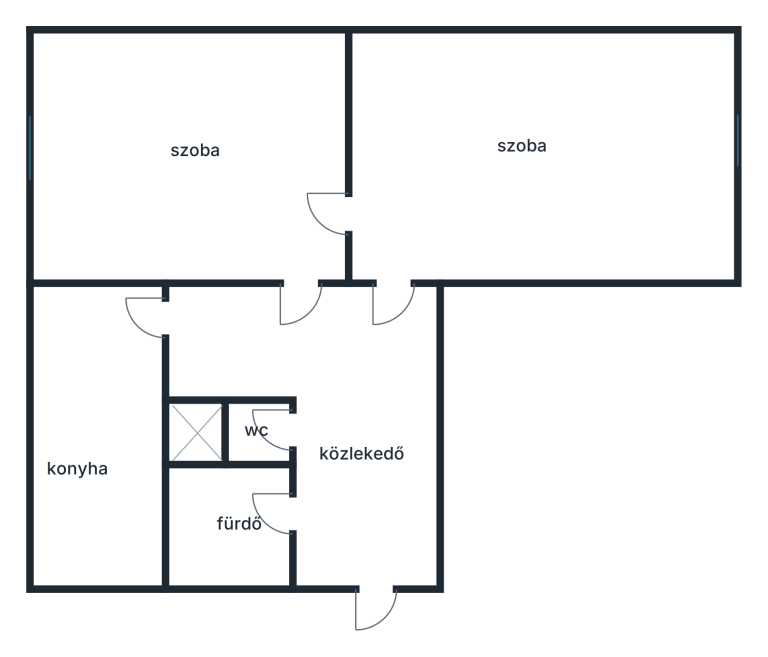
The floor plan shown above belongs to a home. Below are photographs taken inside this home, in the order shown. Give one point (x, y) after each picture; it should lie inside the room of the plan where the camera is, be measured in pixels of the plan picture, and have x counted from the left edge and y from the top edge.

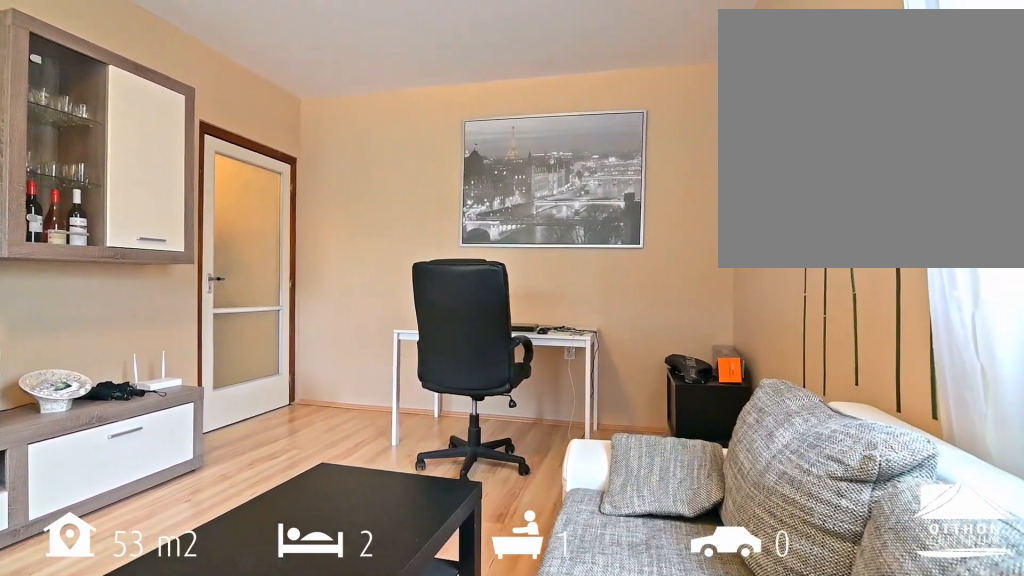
(539, 156)
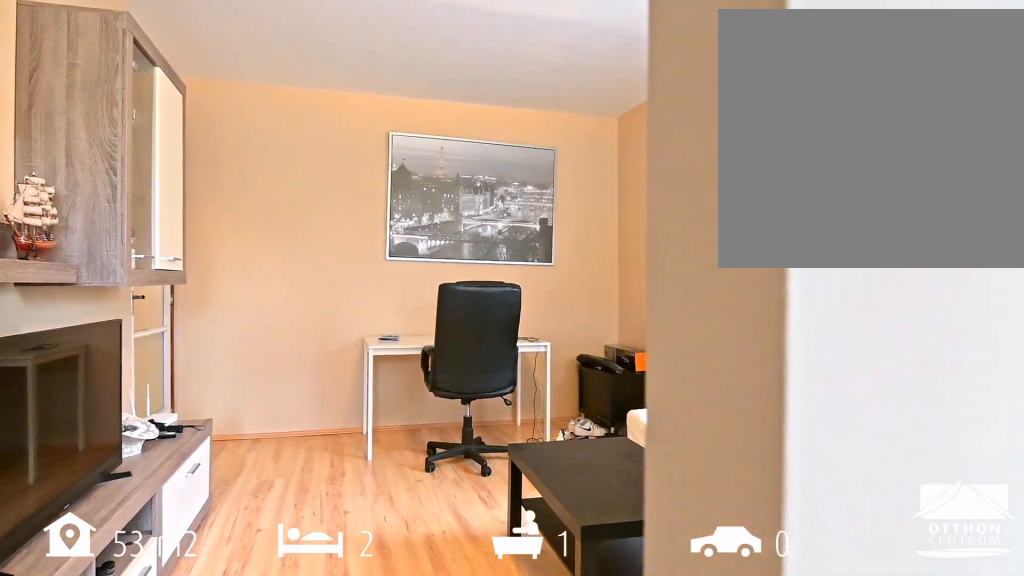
(539, 156)
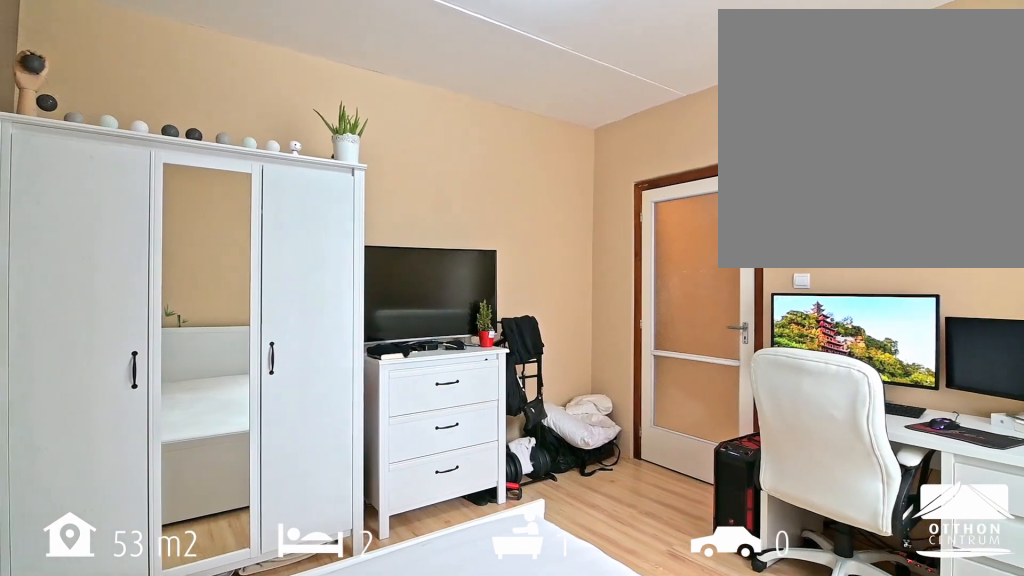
(186, 157)
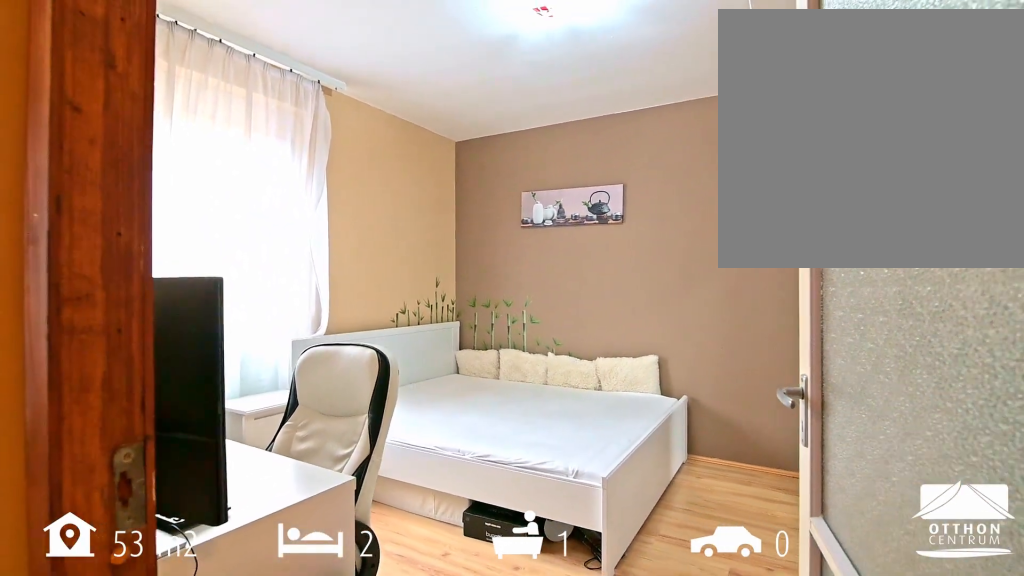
(186, 157)
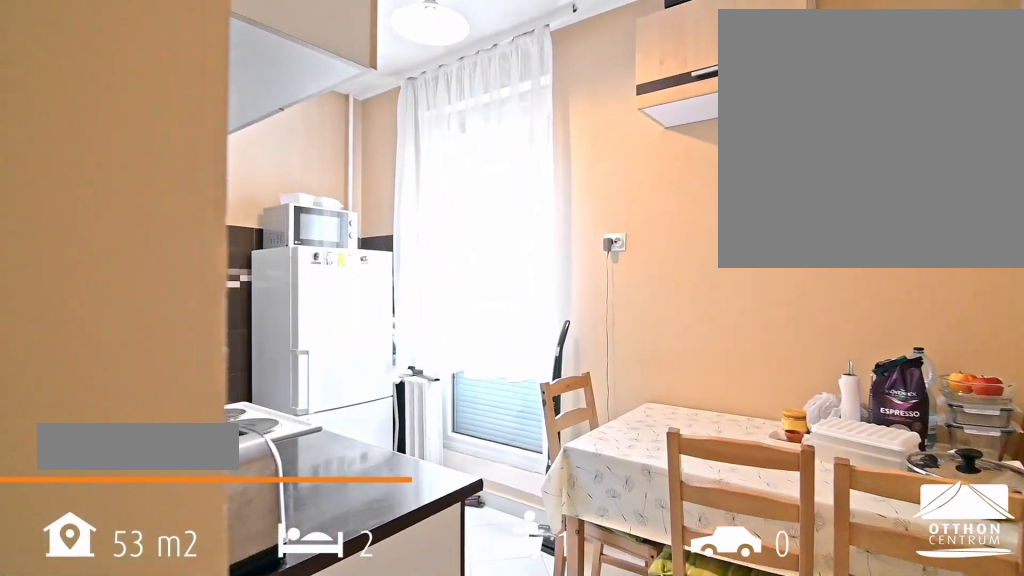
(97, 431)
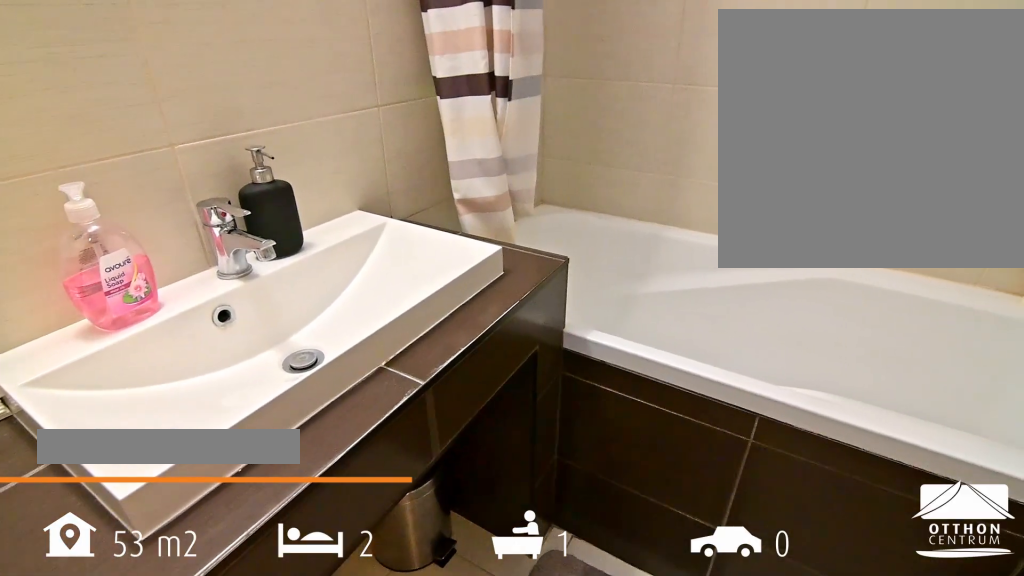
(230, 521)
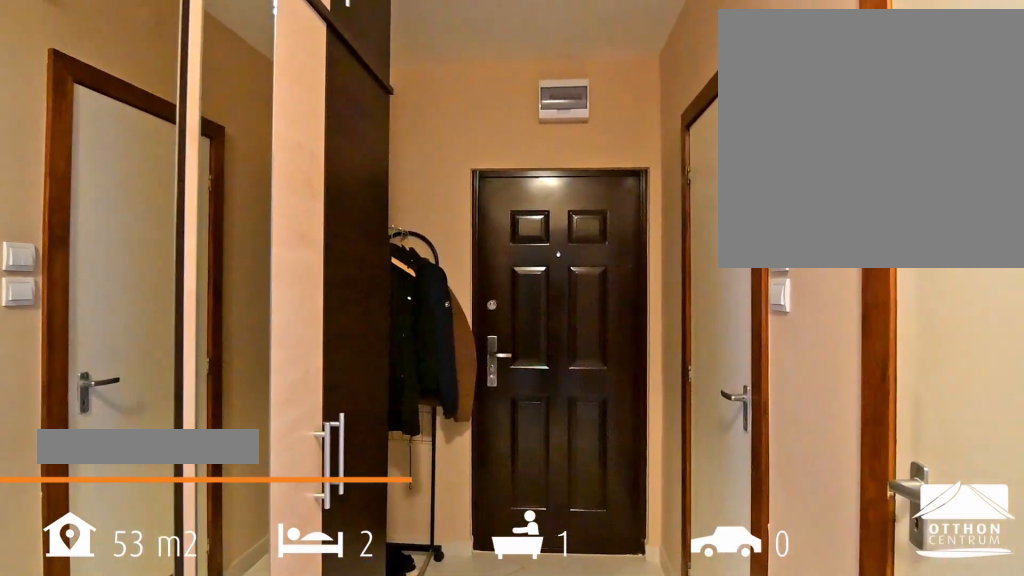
(358, 359)
